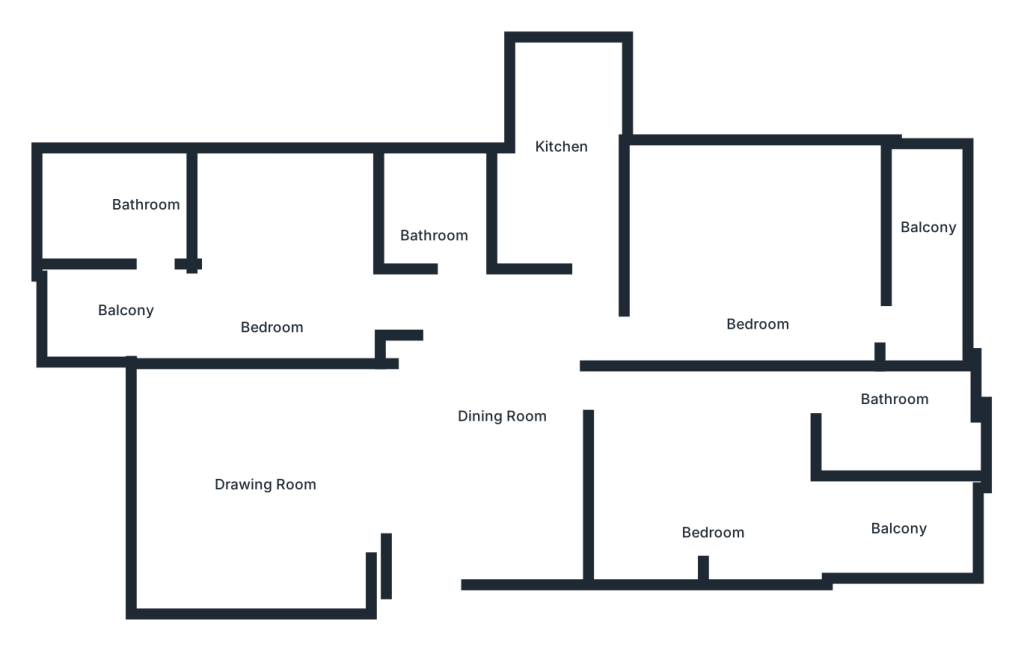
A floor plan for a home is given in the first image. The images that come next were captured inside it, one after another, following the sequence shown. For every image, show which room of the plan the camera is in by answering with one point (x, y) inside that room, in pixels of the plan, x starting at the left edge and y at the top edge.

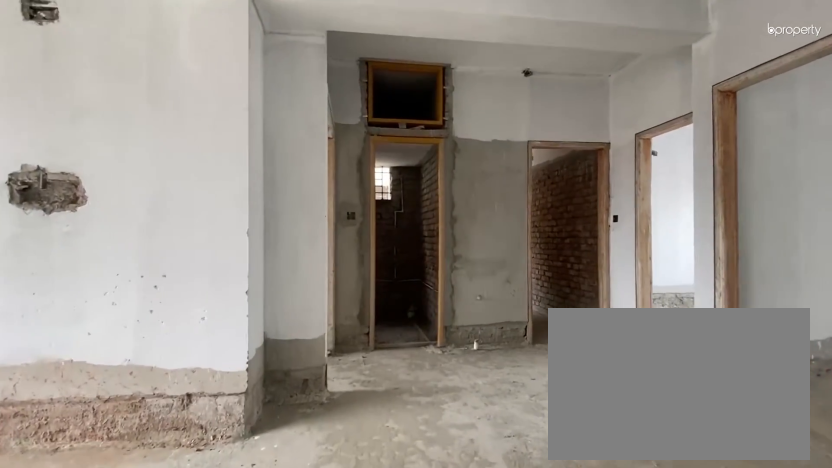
(506, 411)
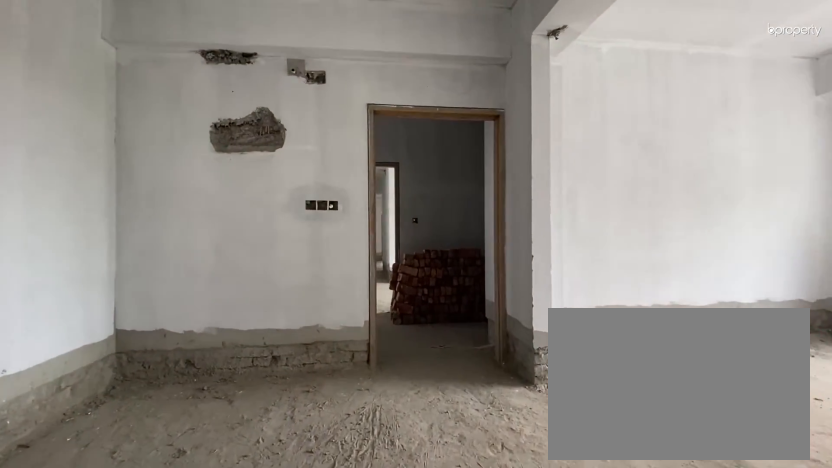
(506, 411)
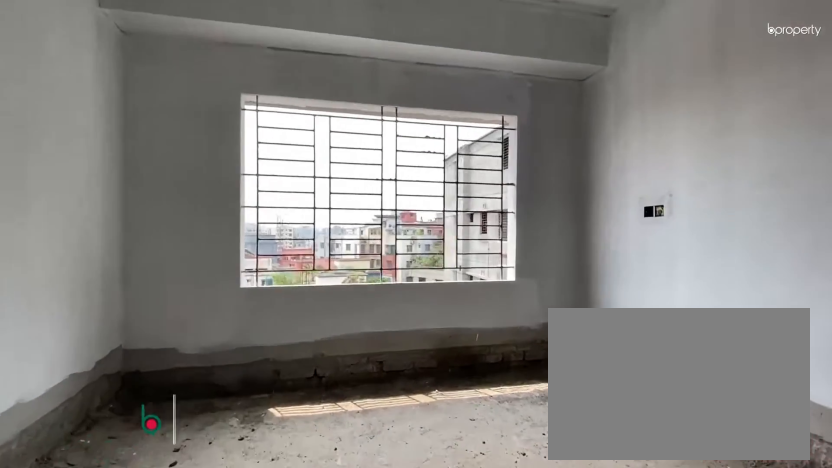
(267, 481)
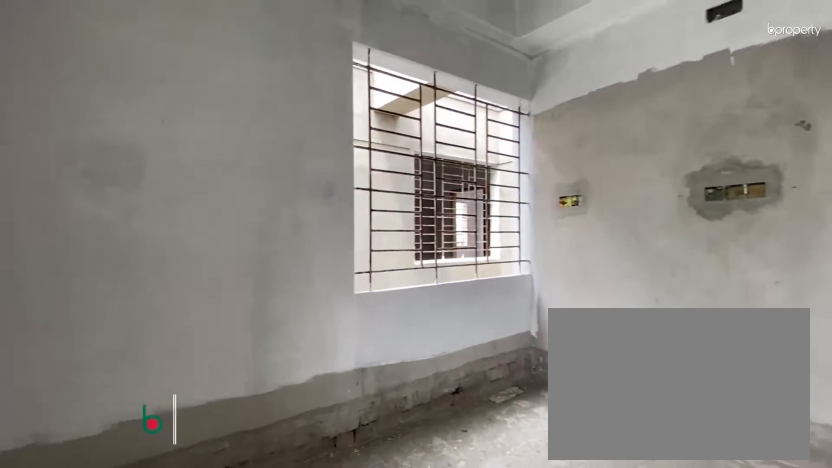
(273, 274)
